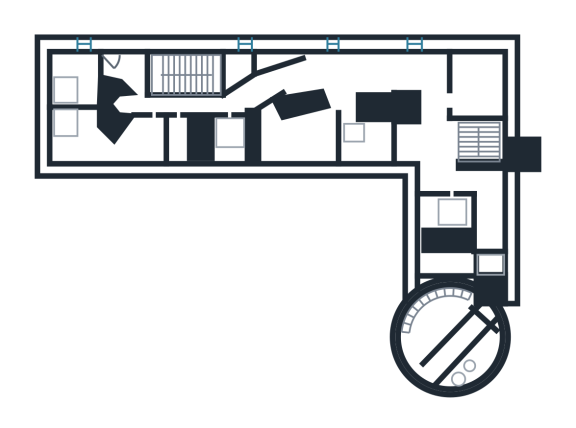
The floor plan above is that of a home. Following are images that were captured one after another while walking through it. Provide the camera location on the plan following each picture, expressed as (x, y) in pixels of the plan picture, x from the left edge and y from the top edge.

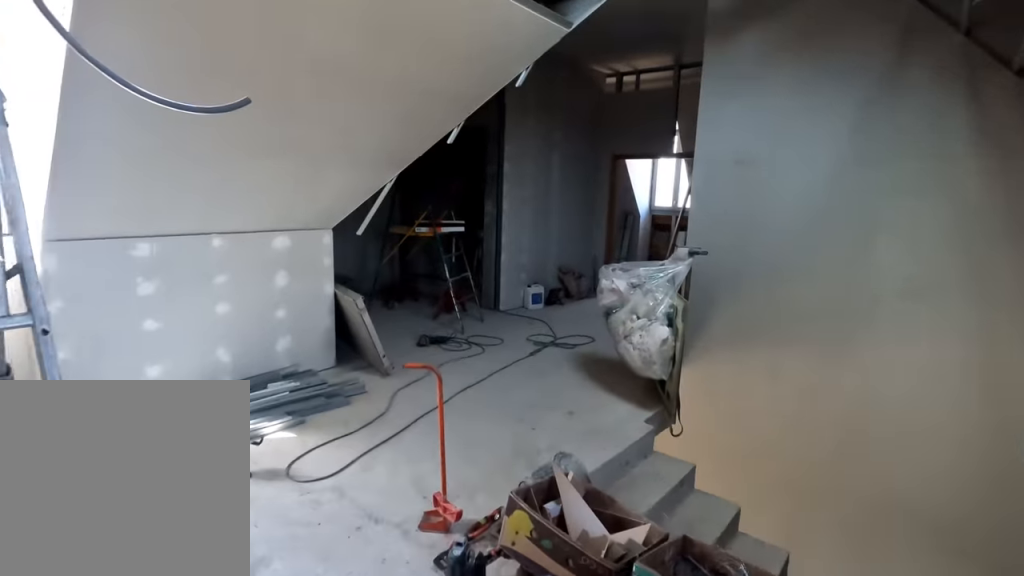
(451, 178)
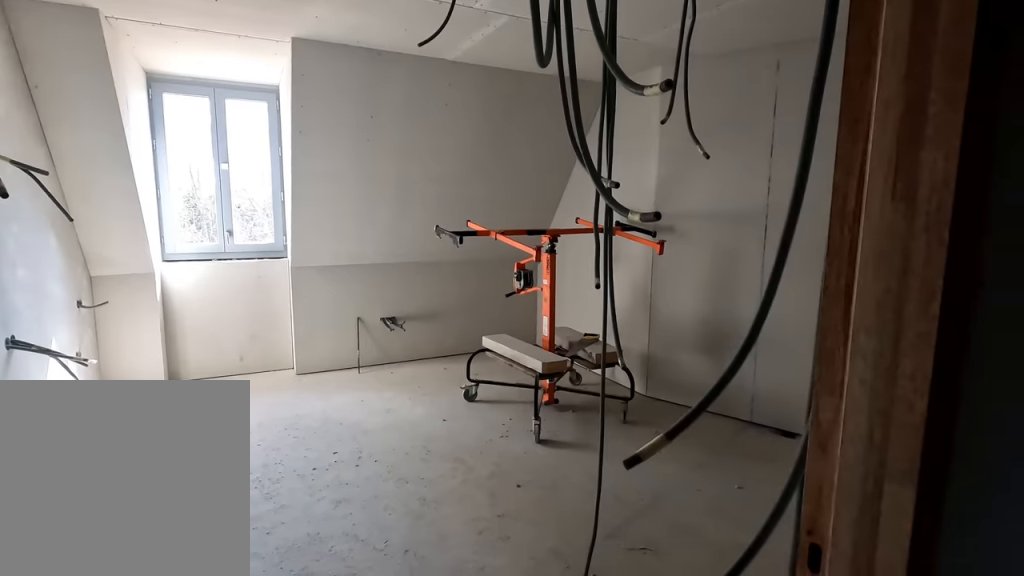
(376, 84)
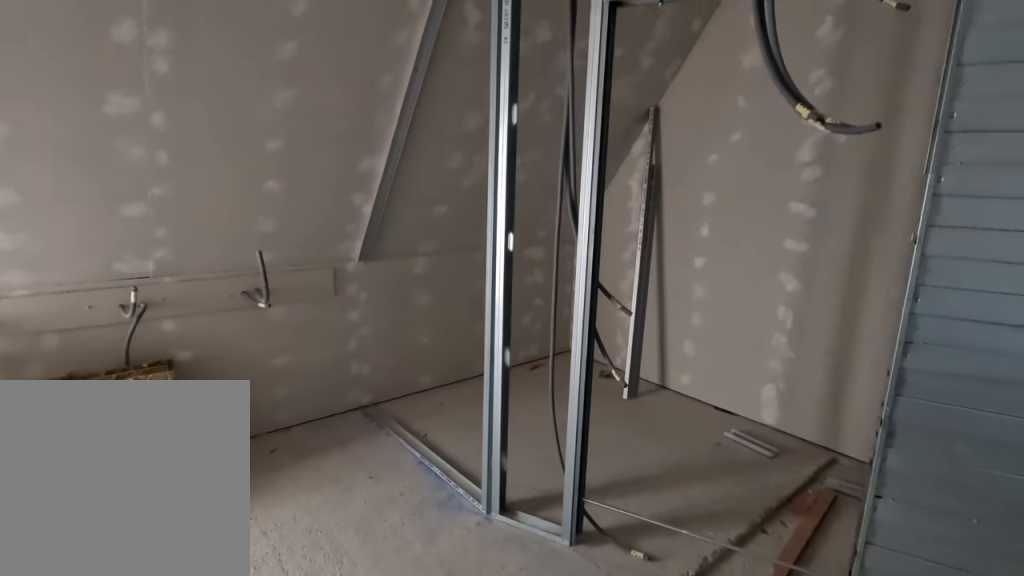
(311, 116)
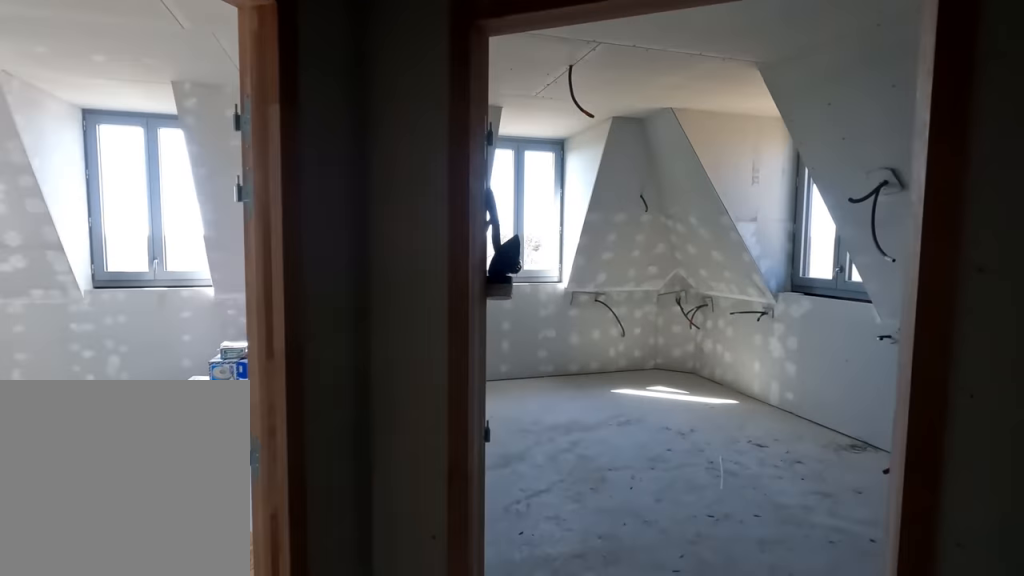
(137, 93)
